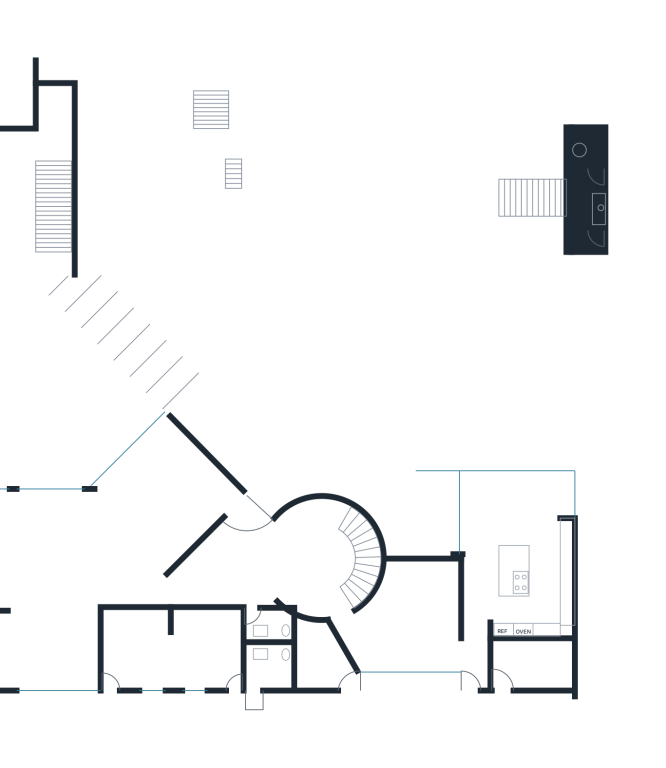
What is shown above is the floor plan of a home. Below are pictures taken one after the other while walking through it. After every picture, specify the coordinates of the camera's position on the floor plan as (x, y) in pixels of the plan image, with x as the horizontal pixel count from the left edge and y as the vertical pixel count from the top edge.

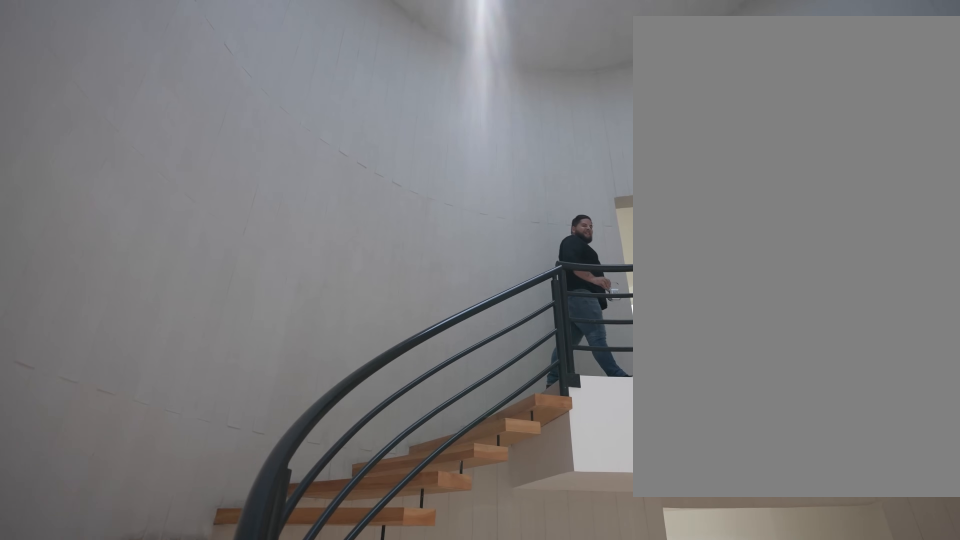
(294, 568)
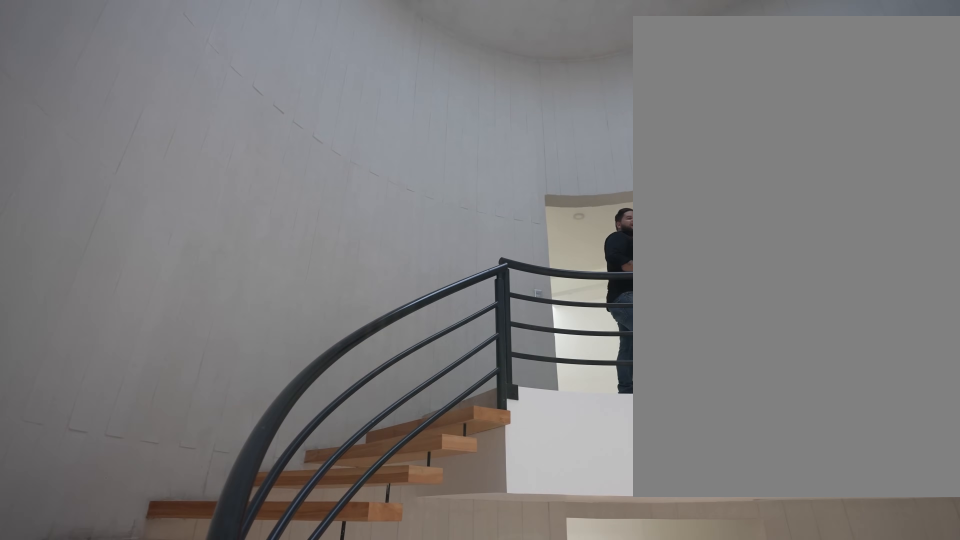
(293, 552)
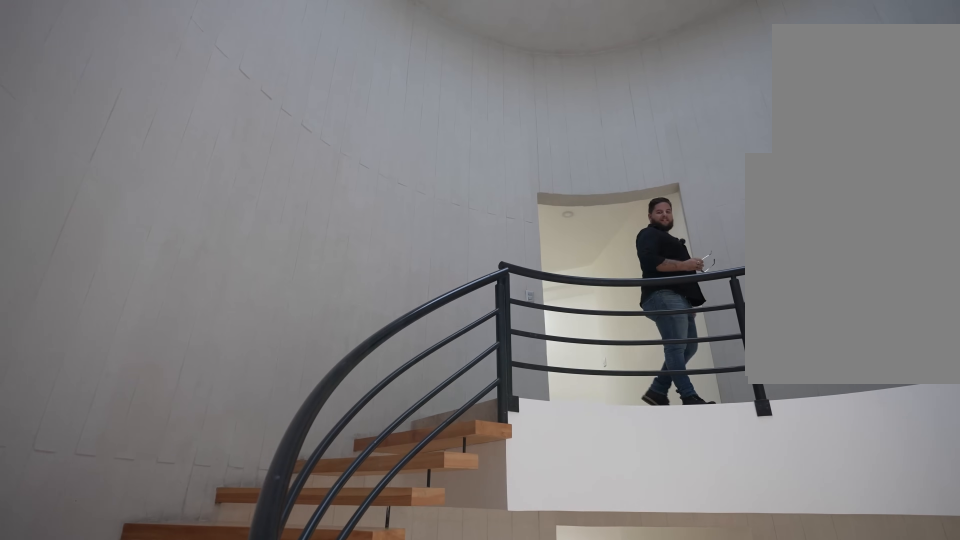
(294, 547)
